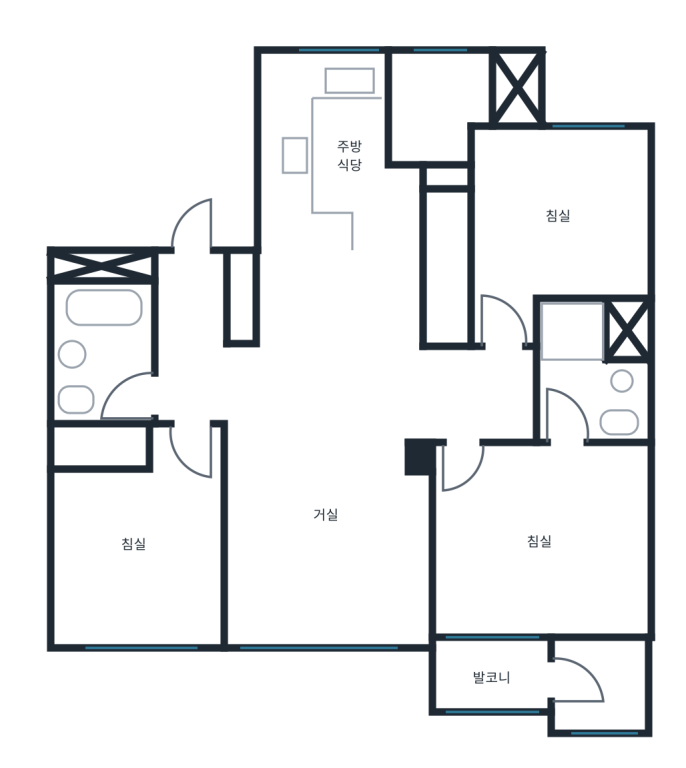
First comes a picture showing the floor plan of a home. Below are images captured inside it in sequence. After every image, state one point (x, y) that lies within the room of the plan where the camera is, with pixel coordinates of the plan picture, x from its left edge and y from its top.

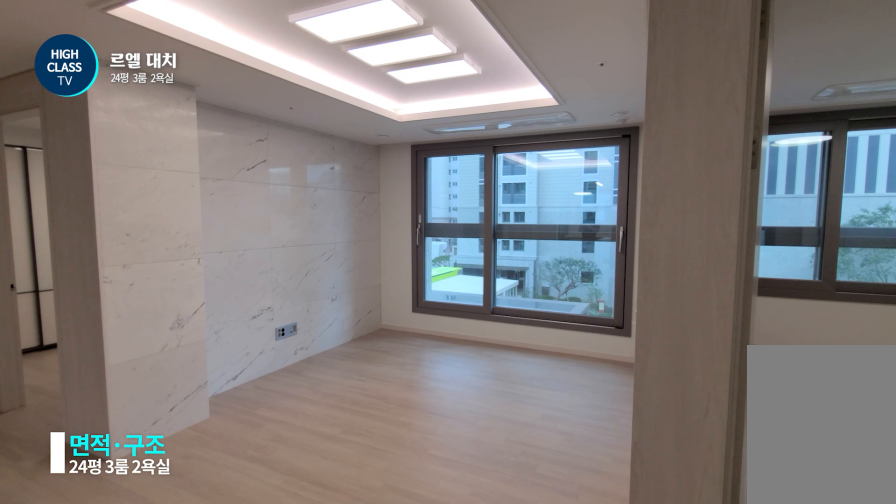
(210, 385)
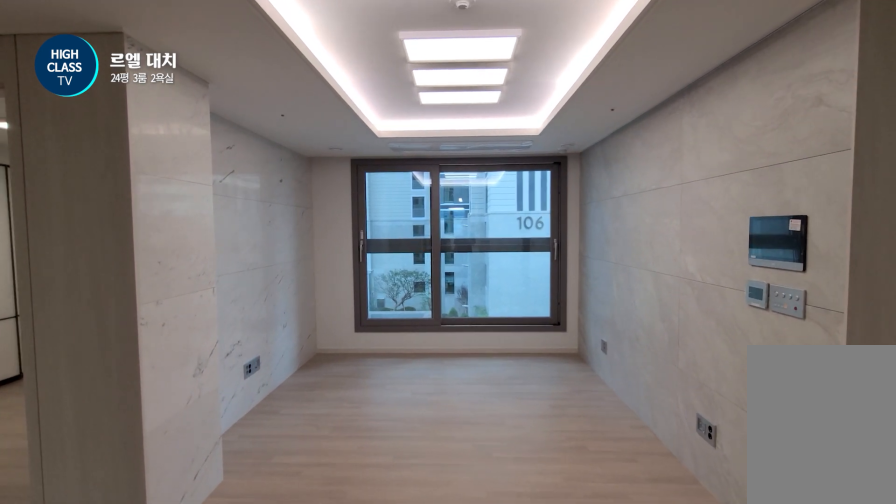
(326, 495)
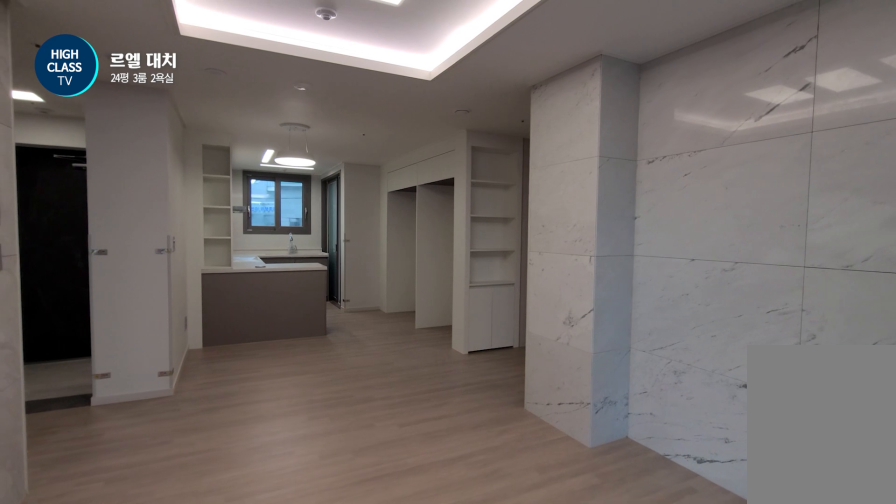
(326, 495)
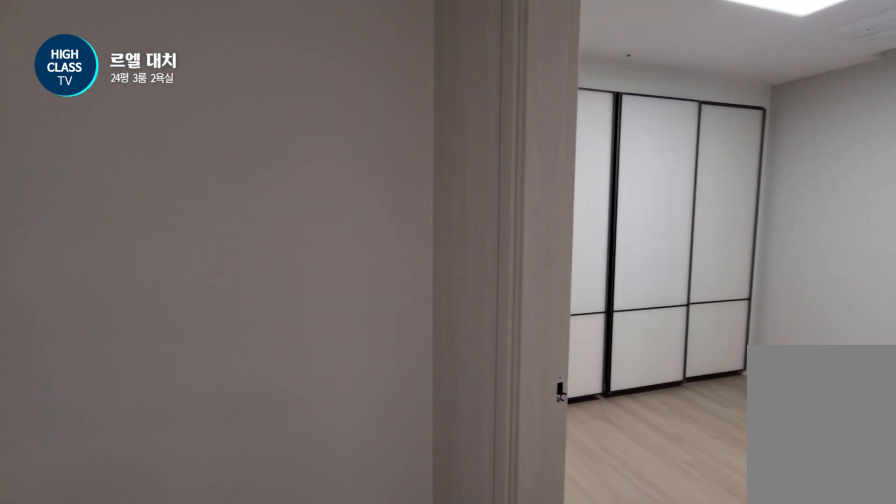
(483, 396)
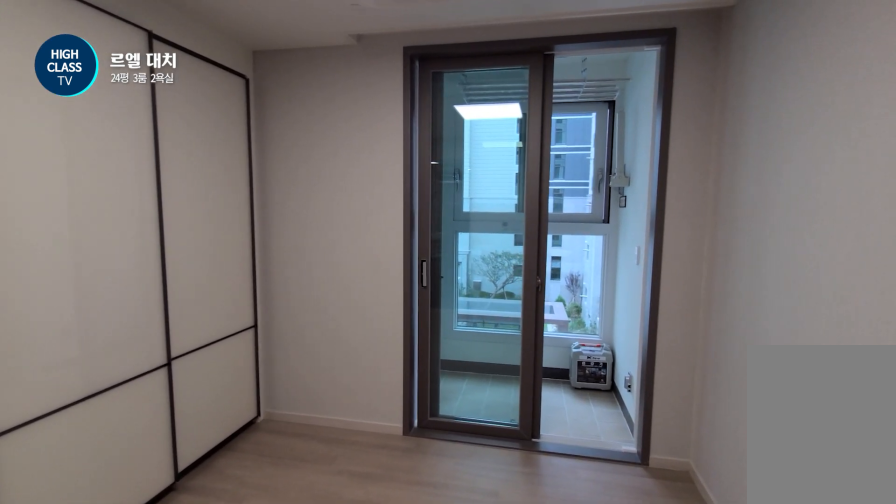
(531, 569)
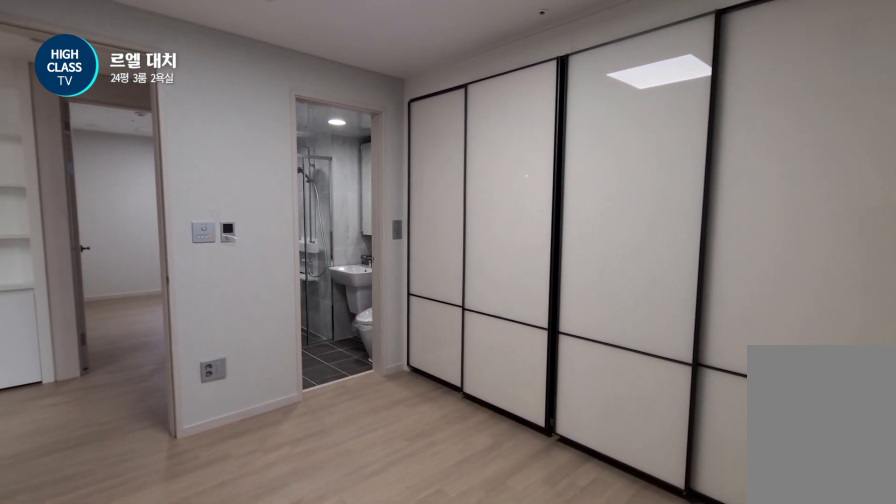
(531, 569)
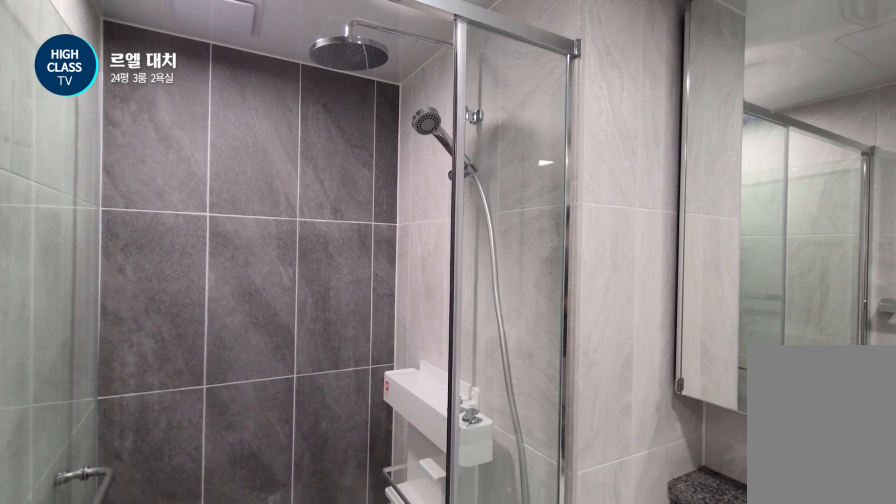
(592, 374)
